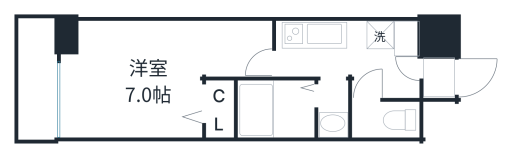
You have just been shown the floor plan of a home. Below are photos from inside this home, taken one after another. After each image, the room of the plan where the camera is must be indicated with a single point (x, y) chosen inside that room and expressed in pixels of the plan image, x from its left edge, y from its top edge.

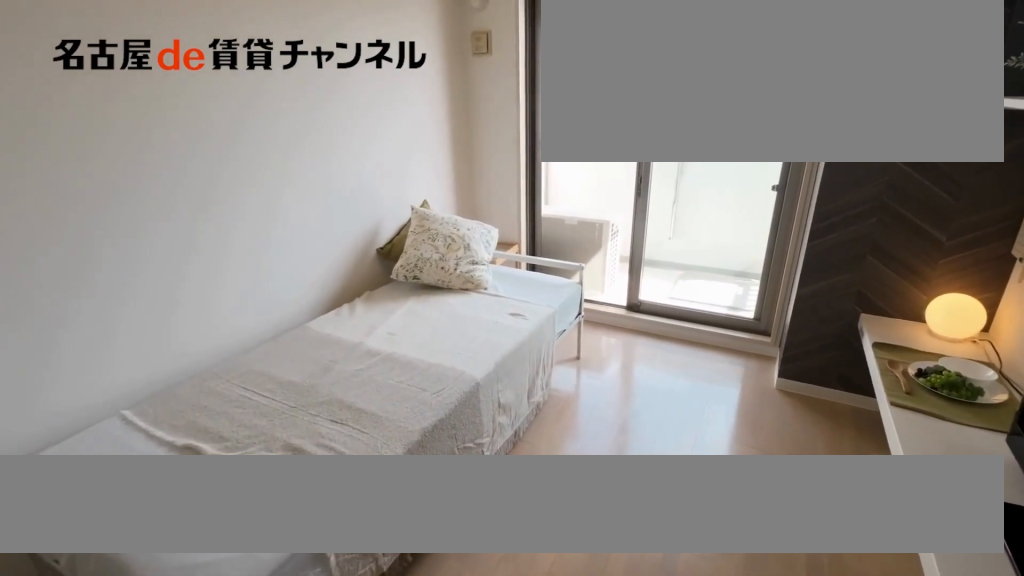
(151, 73)
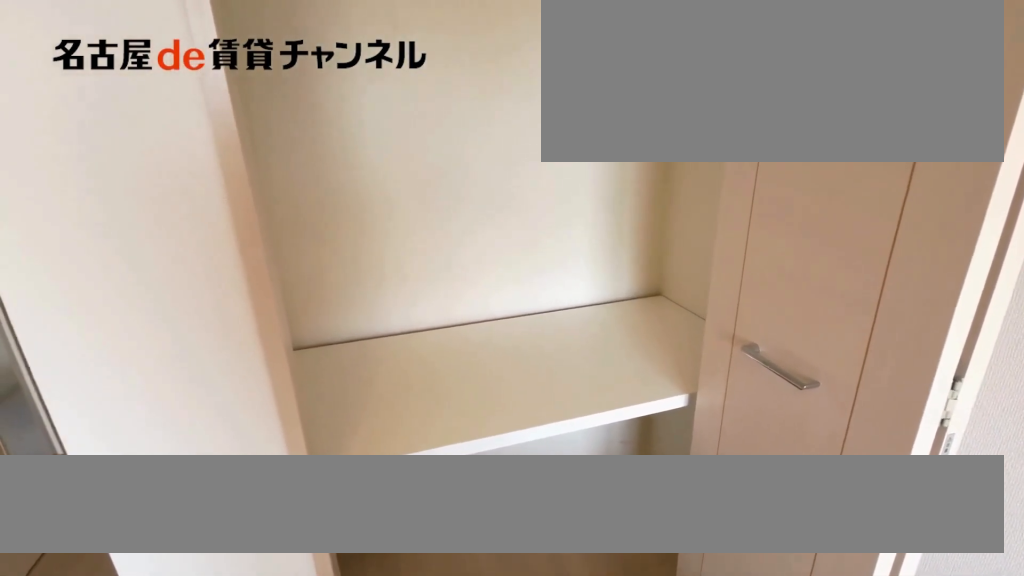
(218, 109)
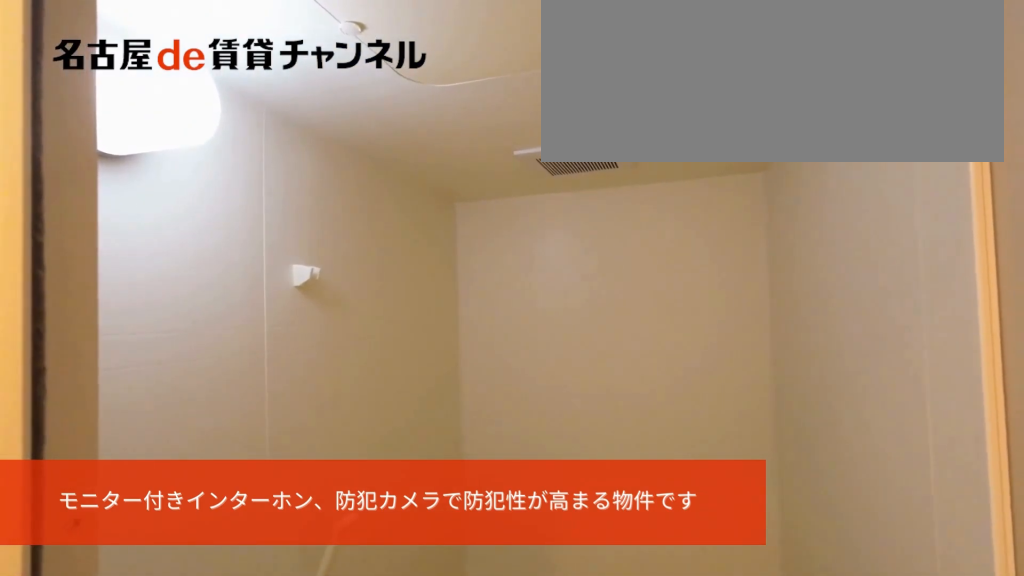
(274, 108)
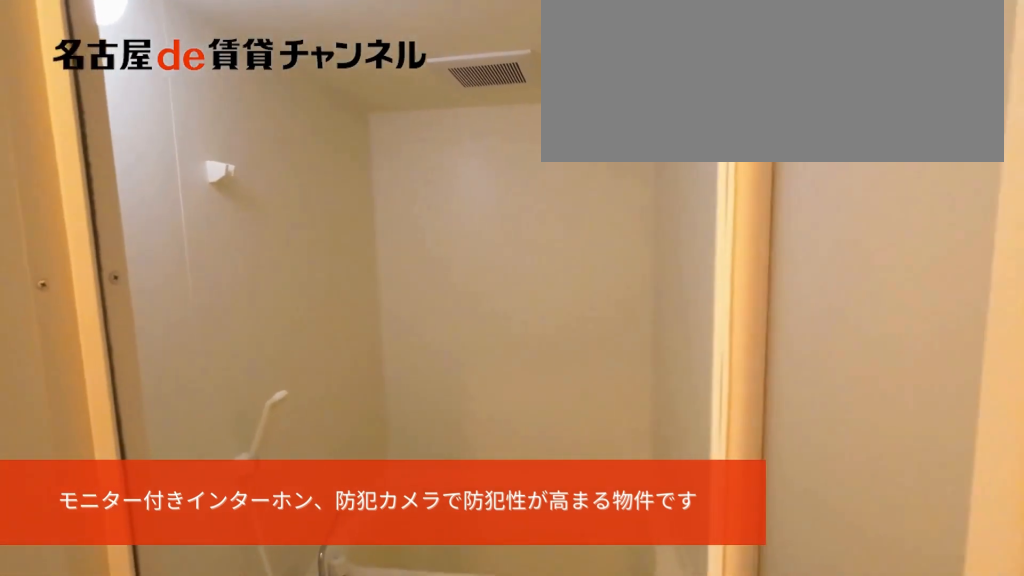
(274, 108)
